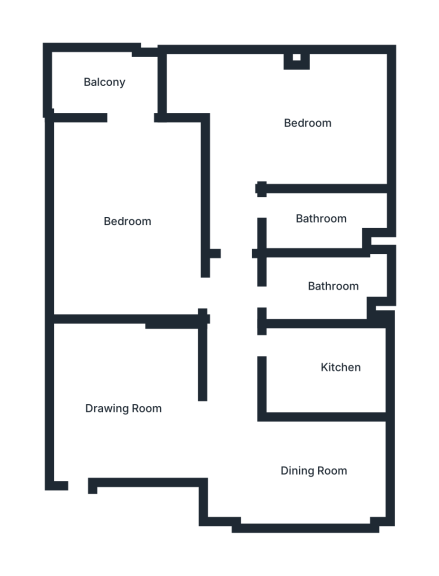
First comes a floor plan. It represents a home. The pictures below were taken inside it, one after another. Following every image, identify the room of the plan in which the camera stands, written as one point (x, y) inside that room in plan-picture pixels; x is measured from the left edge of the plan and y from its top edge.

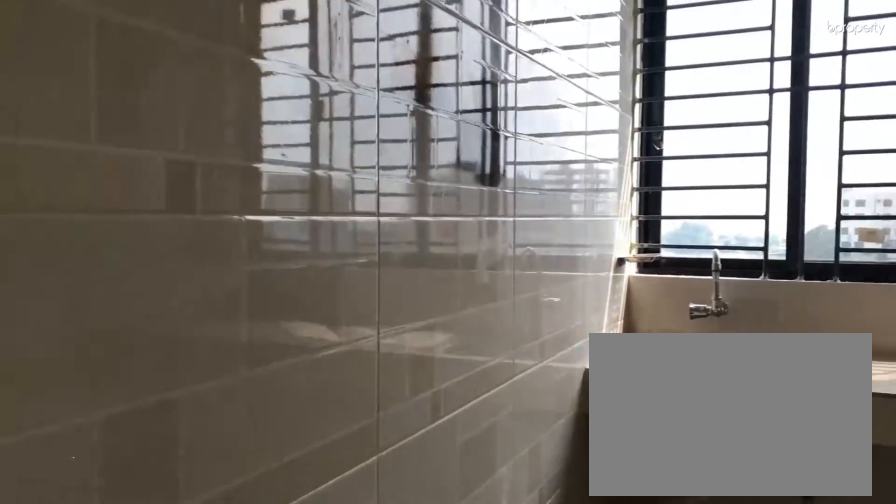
(328, 368)
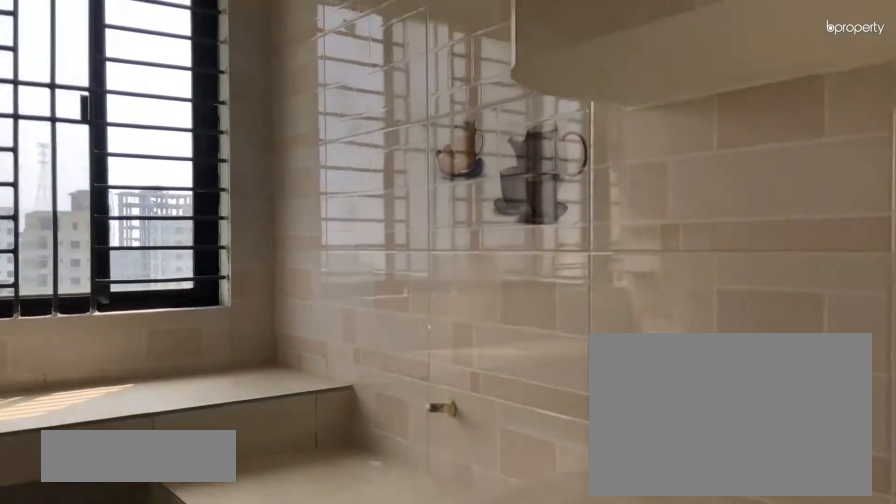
(328, 368)
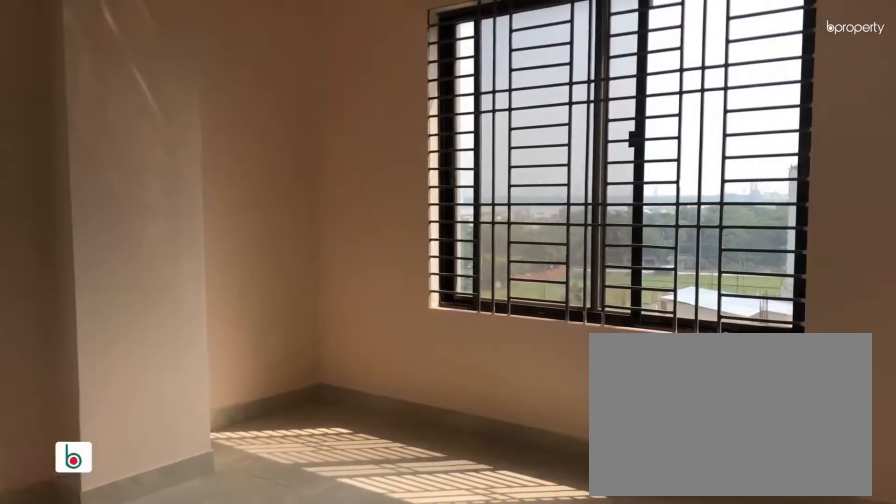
(297, 124)
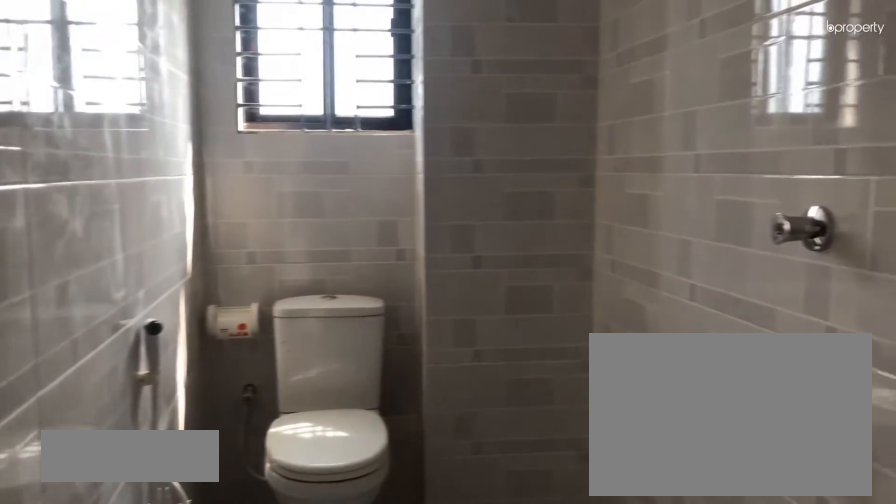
(319, 218)
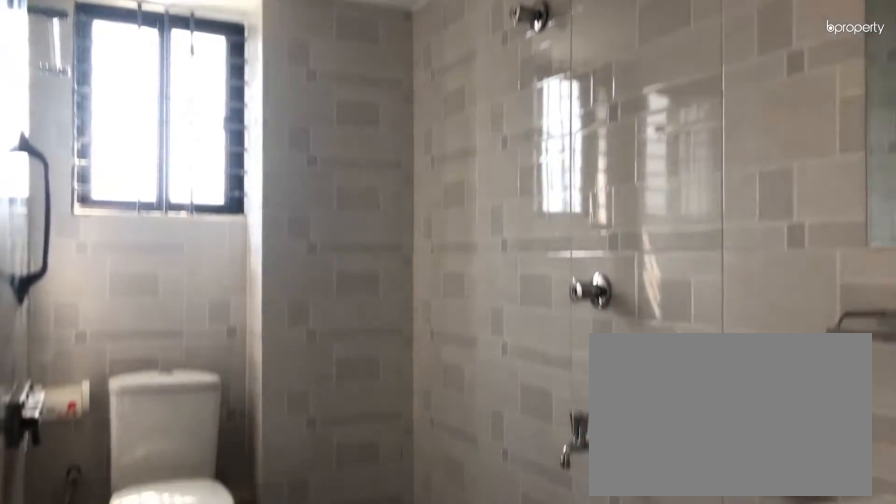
(314, 212)
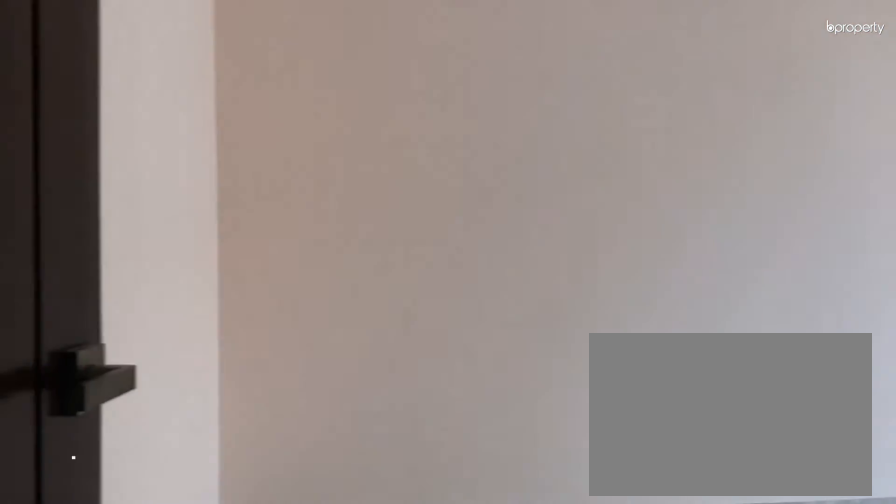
(128, 203)
